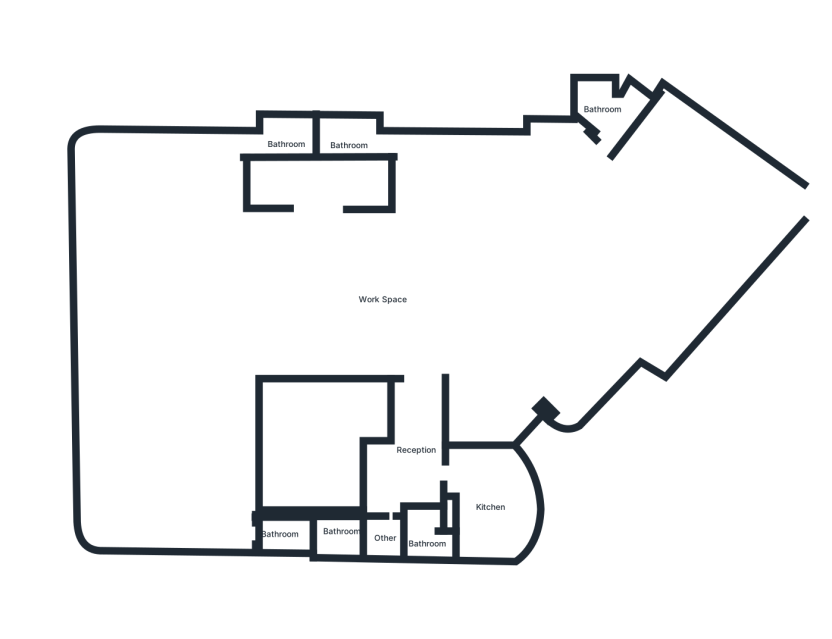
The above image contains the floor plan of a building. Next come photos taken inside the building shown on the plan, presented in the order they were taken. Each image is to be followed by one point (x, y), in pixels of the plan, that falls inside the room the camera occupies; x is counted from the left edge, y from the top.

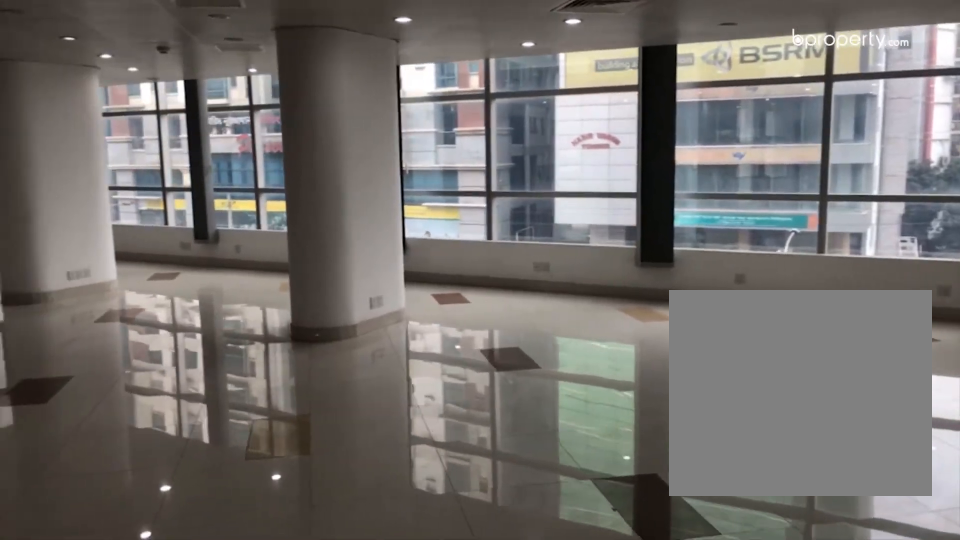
(382, 300)
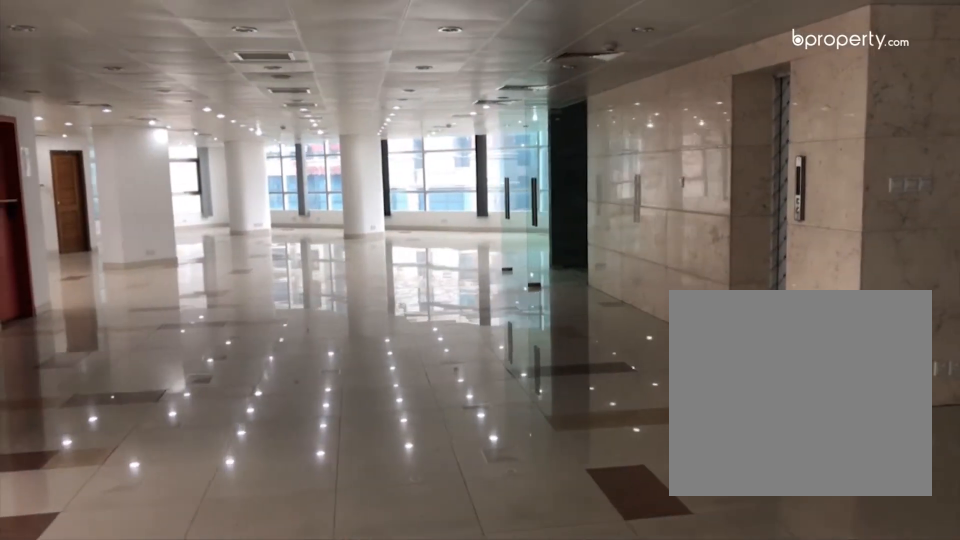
(382, 300)
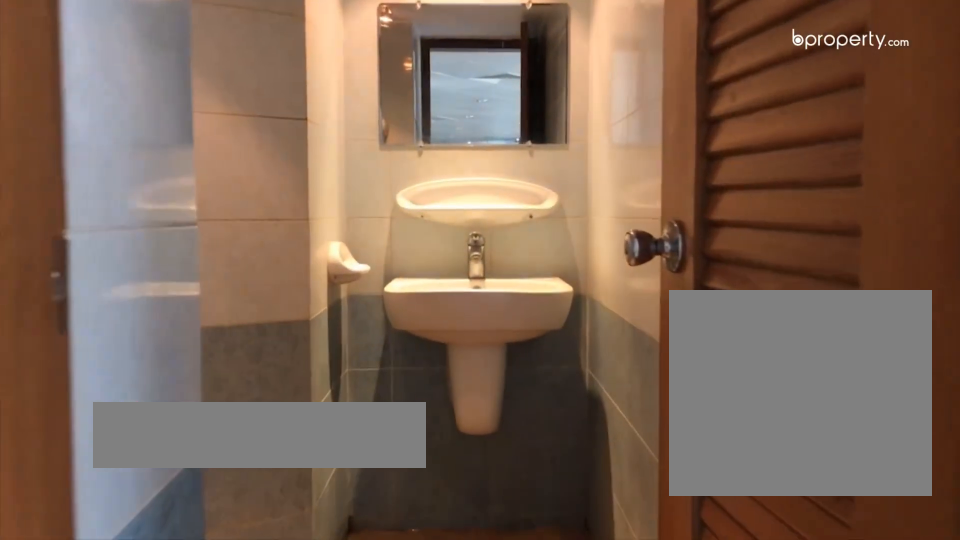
(598, 99)
